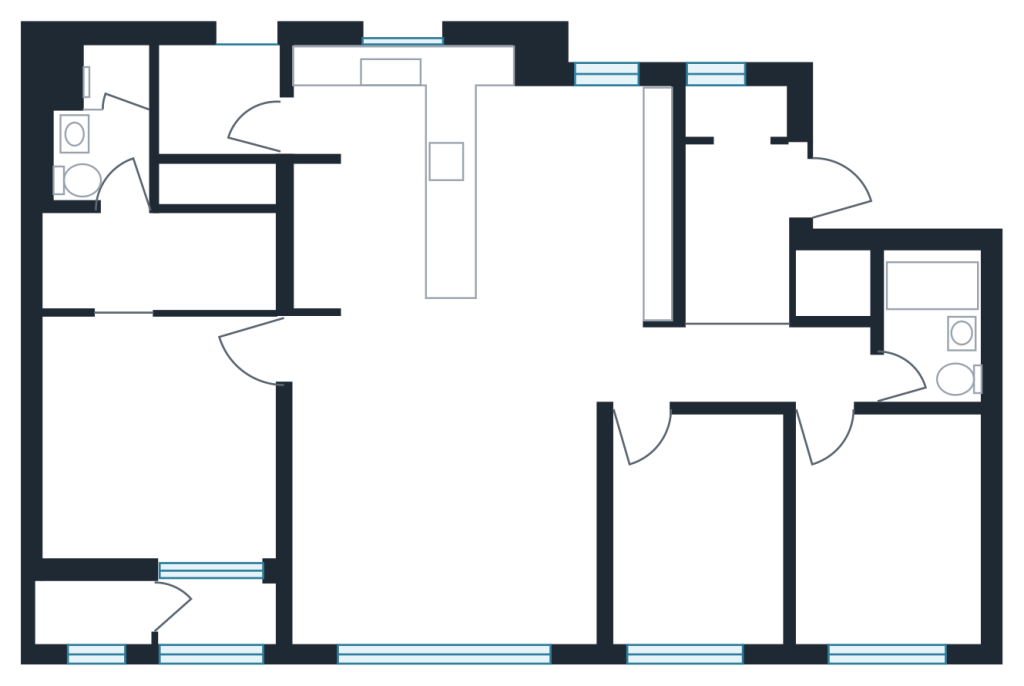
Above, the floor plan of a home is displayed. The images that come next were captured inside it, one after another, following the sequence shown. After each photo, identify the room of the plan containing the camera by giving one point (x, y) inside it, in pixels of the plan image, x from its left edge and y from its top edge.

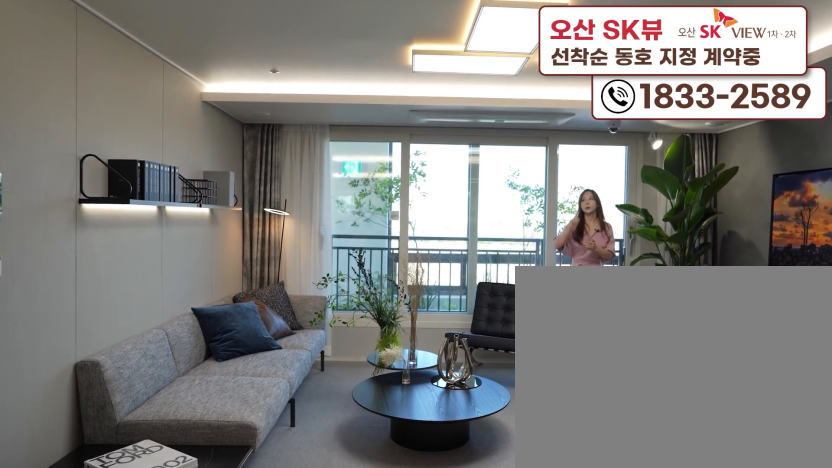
(449, 565)
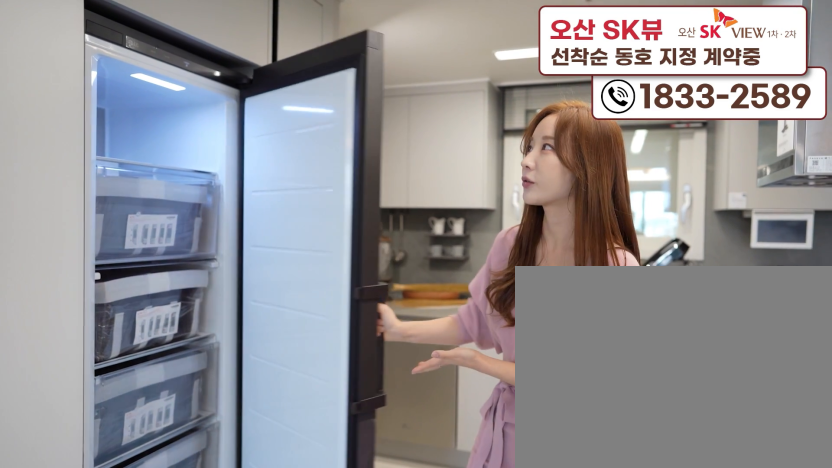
(408, 324)
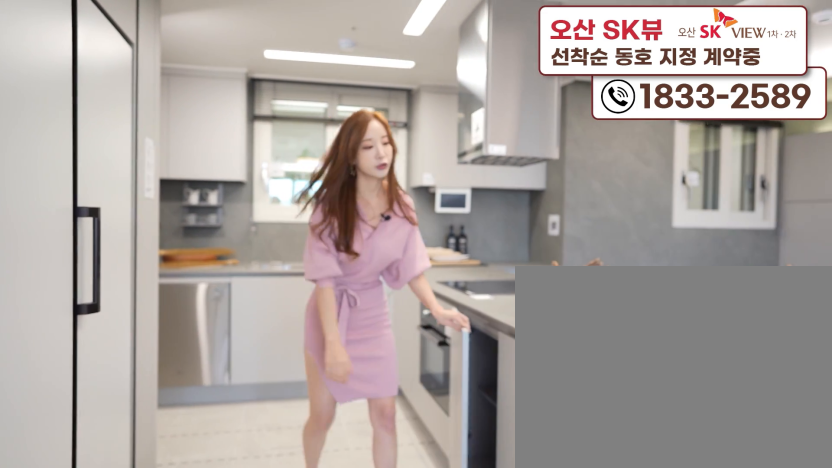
(408, 324)
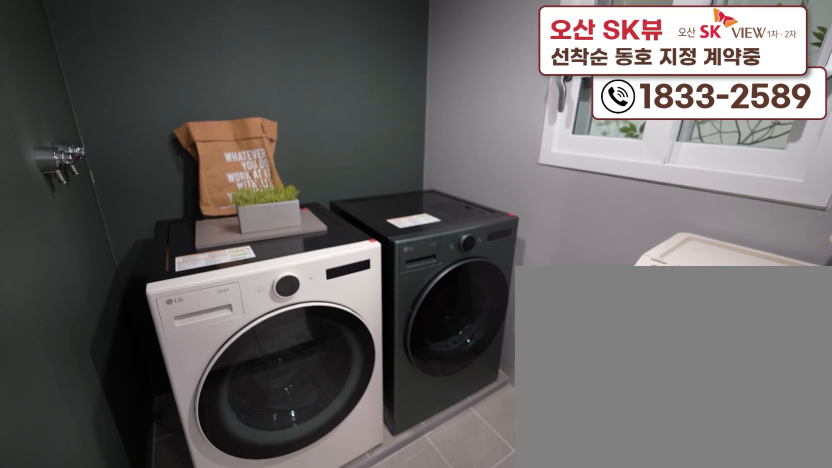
(232, 116)
